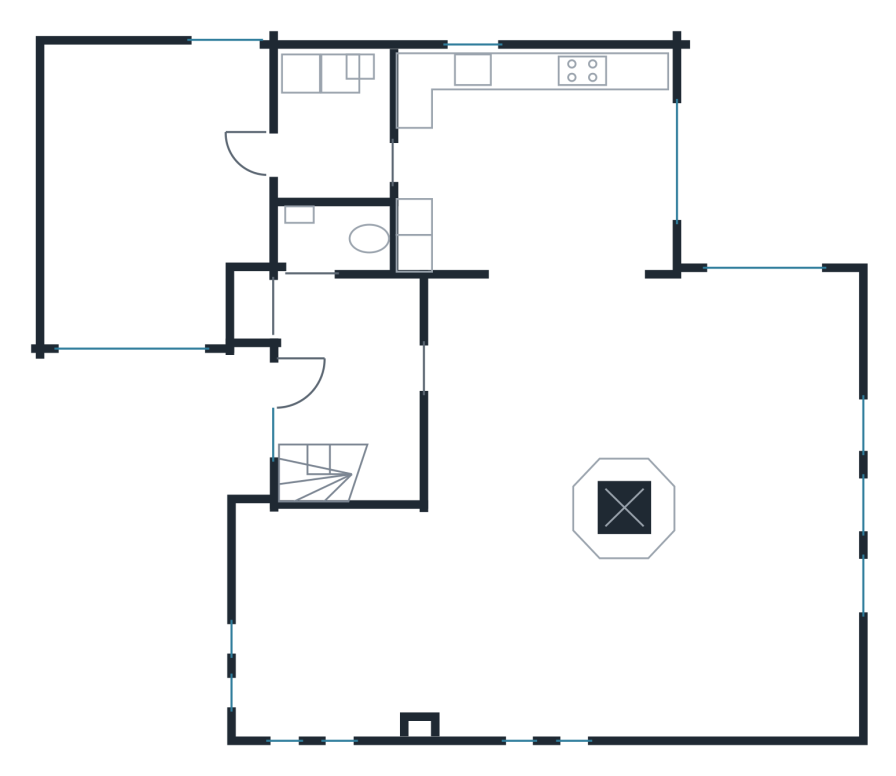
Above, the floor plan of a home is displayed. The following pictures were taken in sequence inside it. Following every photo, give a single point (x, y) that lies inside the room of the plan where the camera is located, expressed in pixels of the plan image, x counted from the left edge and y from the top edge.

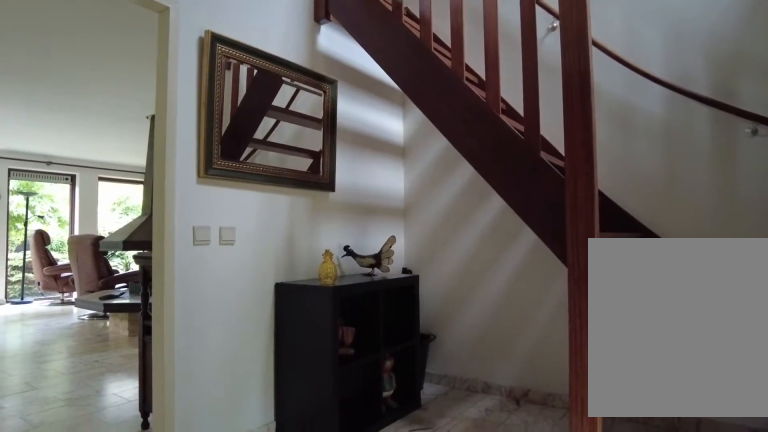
(356, 378)
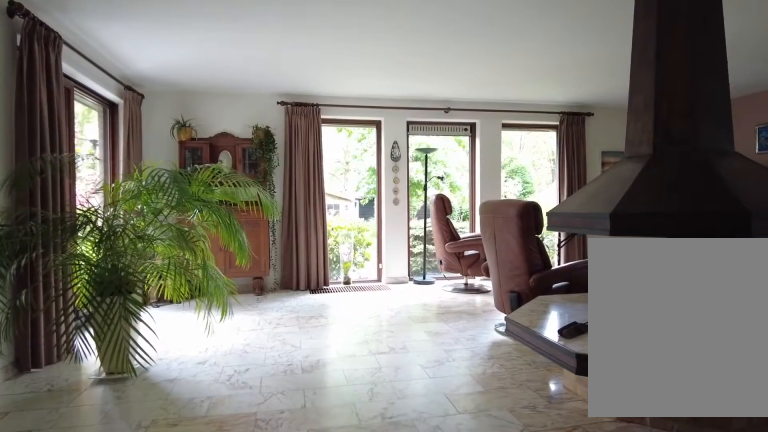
(560, 465)
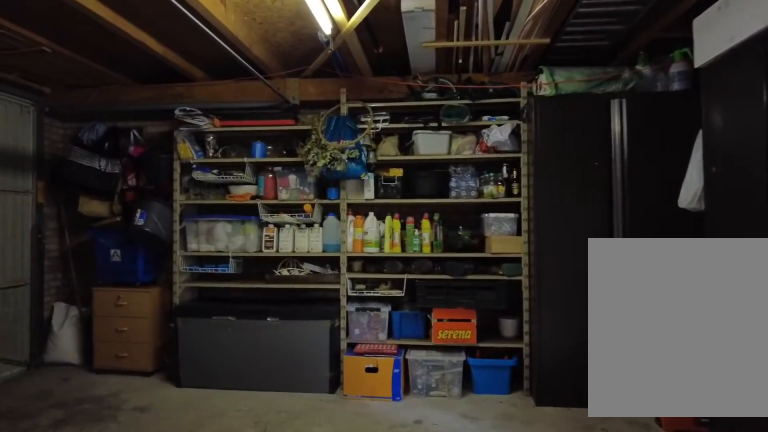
(150, 190)
